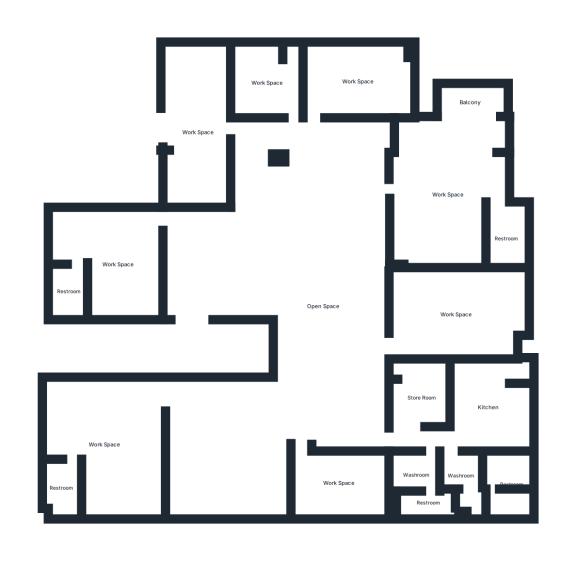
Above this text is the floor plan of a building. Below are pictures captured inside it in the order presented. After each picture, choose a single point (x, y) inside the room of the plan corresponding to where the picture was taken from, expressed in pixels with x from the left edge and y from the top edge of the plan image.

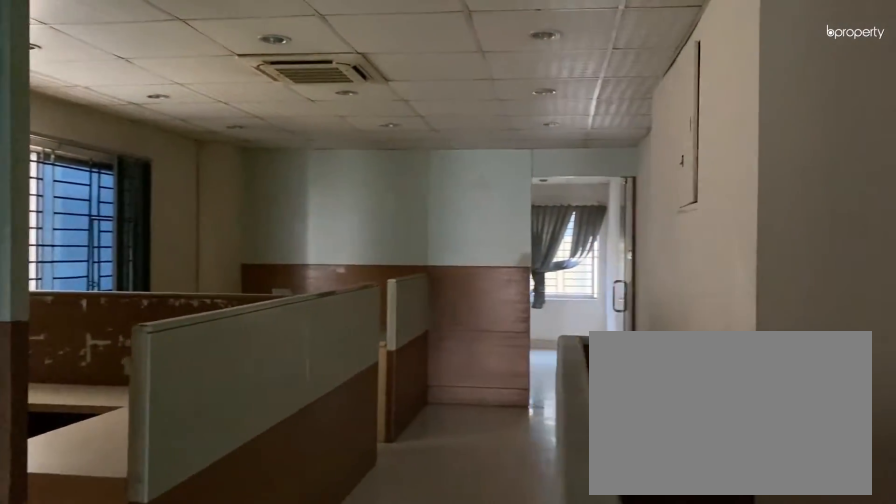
(329, 307)
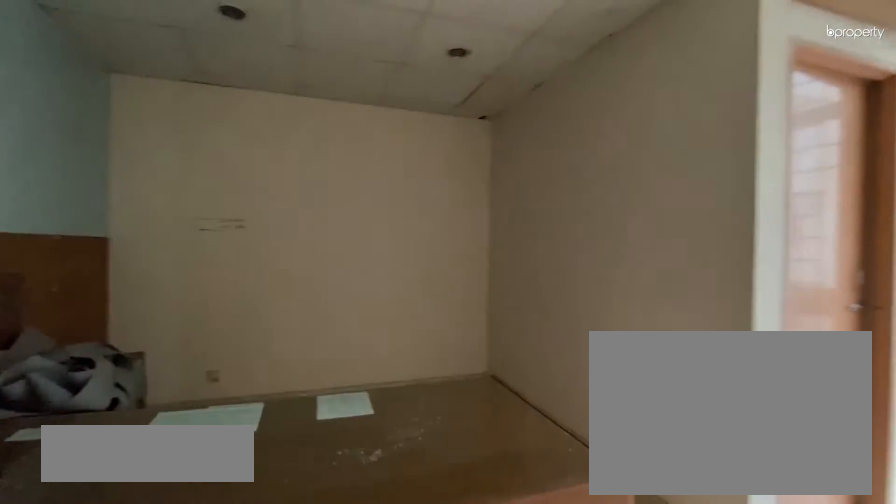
(122, 260)
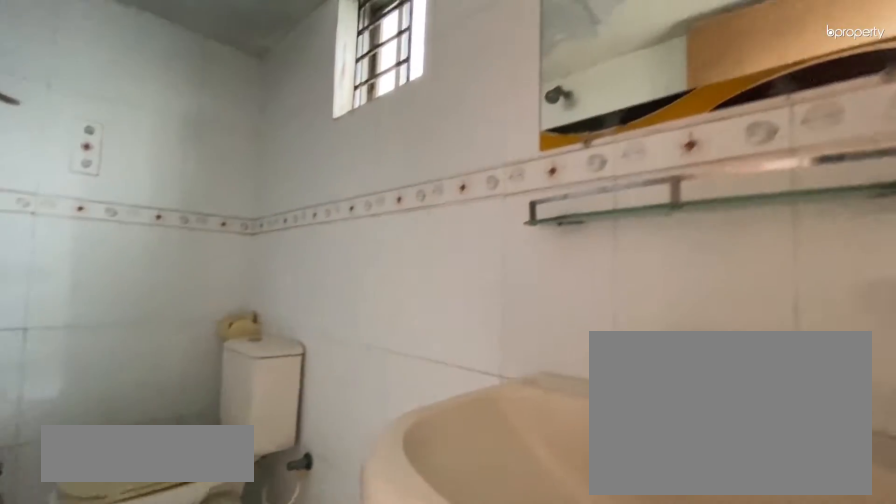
(72, 291)
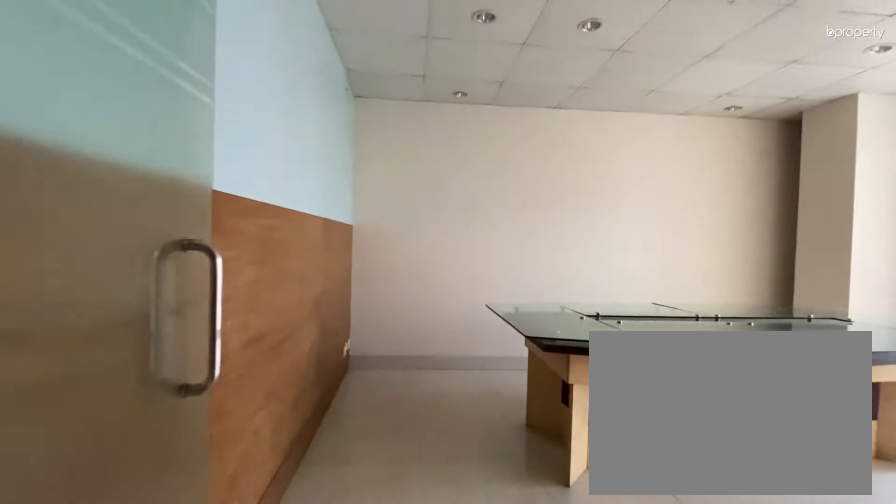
(361, 80)
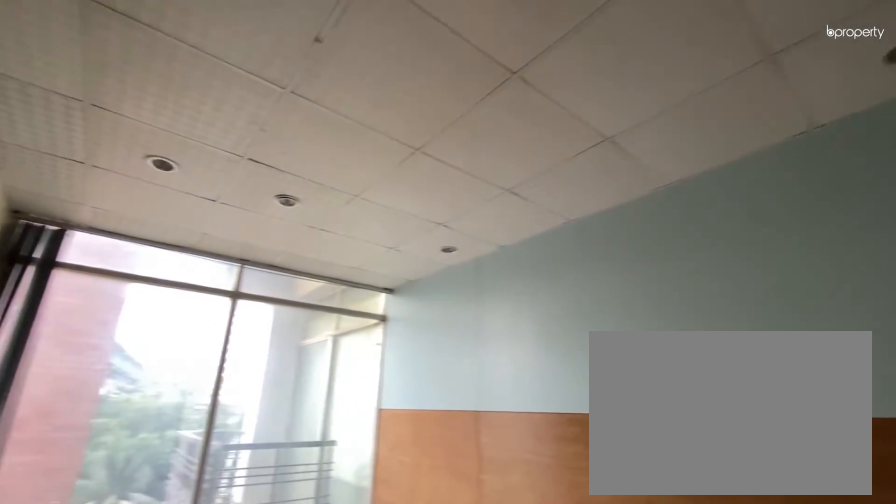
(361, 80)
